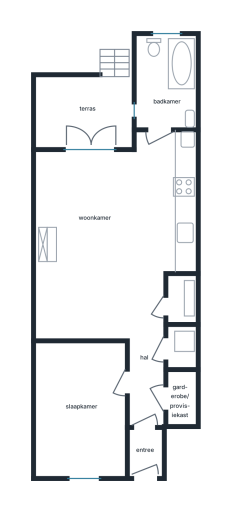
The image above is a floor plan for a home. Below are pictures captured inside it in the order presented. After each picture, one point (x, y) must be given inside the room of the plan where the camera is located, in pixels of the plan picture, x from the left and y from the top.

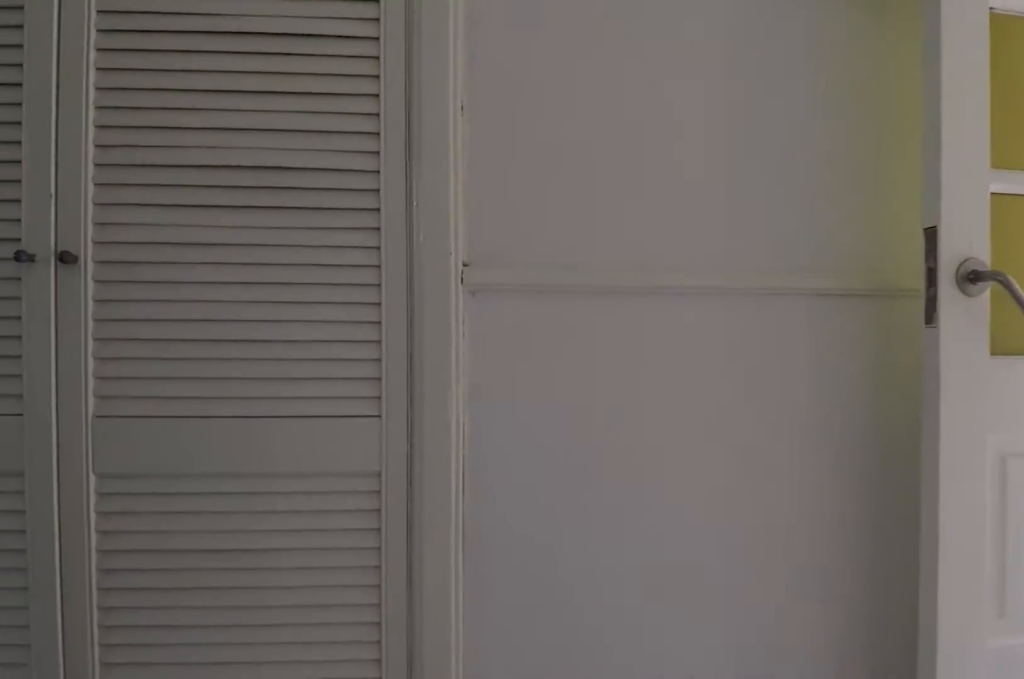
(146, 406)
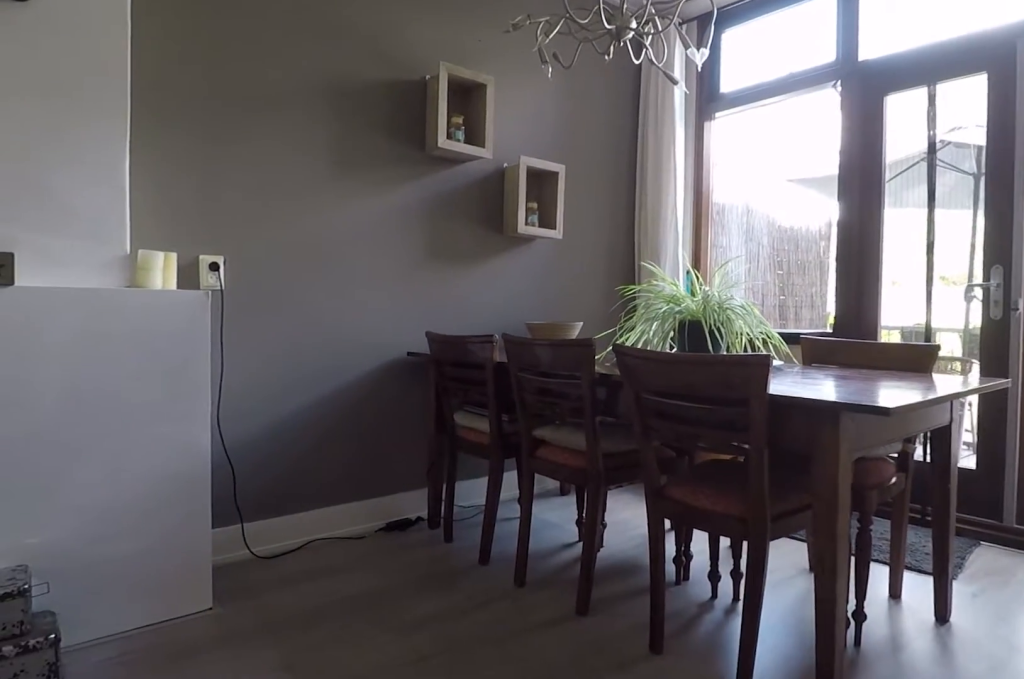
(100, 307)
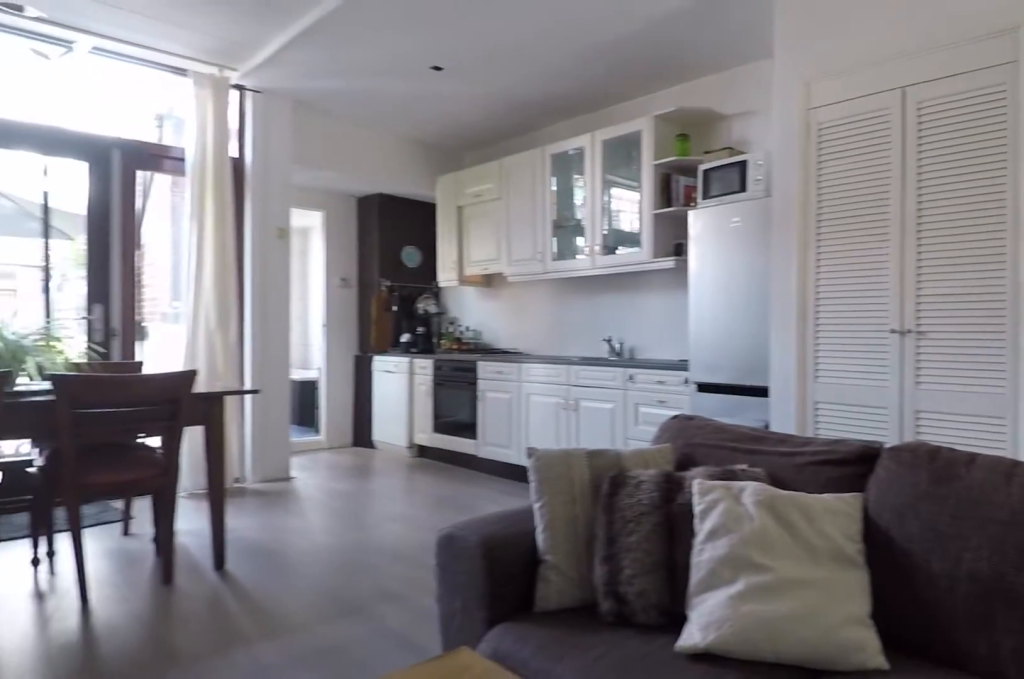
(100, 307)
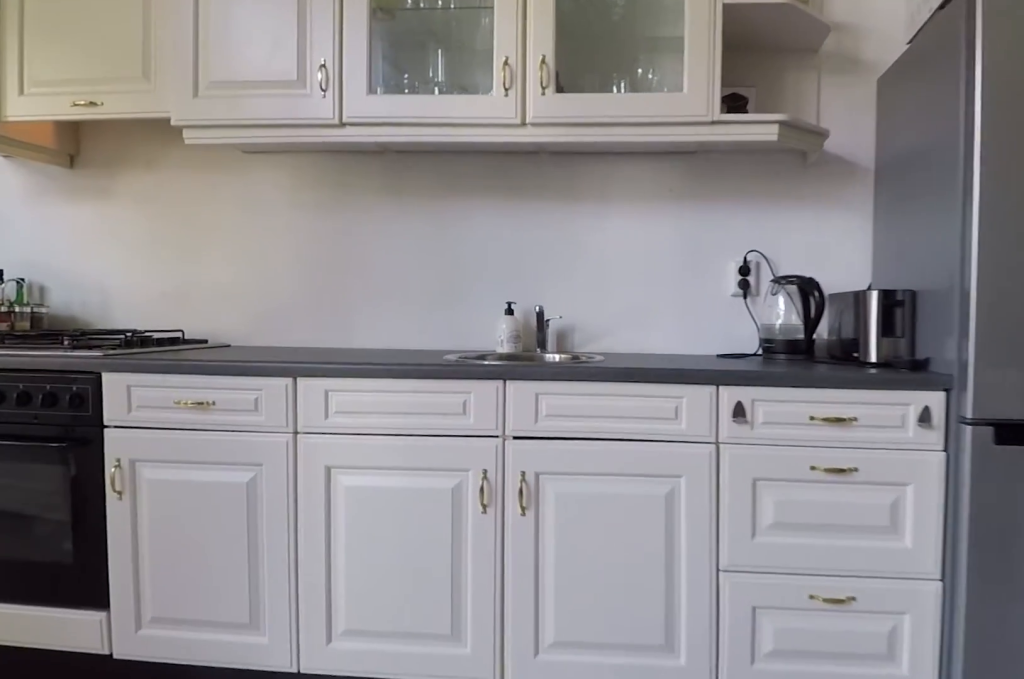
(120, 208)
